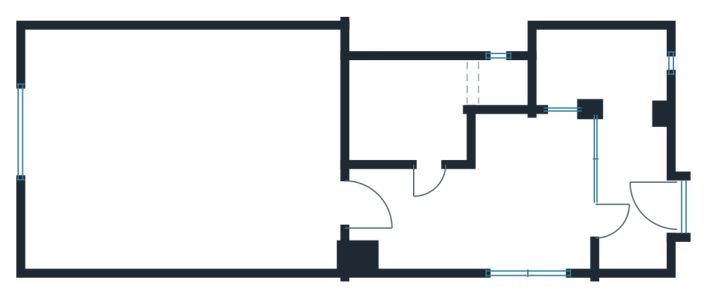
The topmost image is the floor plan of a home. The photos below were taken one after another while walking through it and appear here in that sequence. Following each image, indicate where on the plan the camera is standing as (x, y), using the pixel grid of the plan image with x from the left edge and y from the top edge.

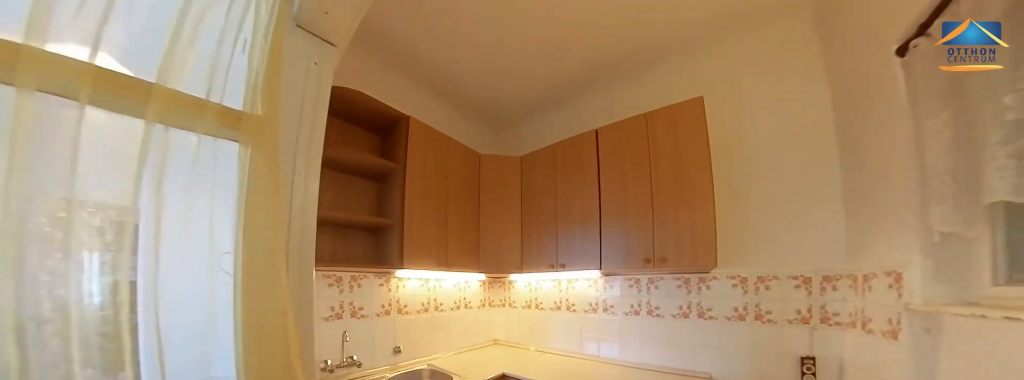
(628, 117)
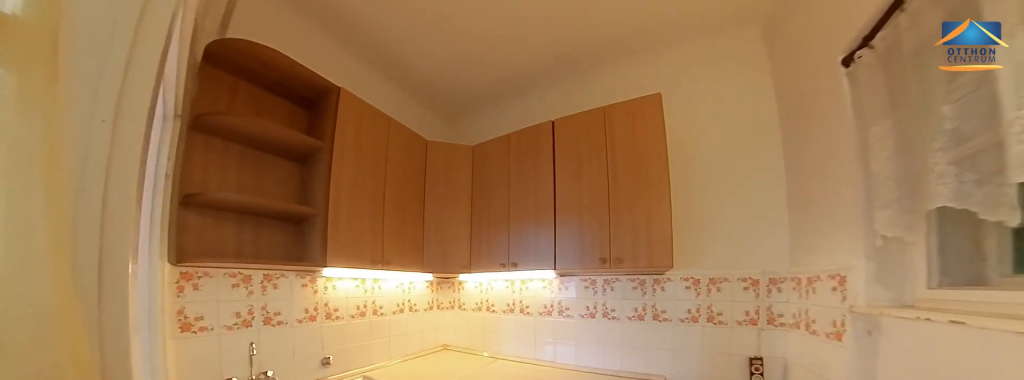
(622, 68)
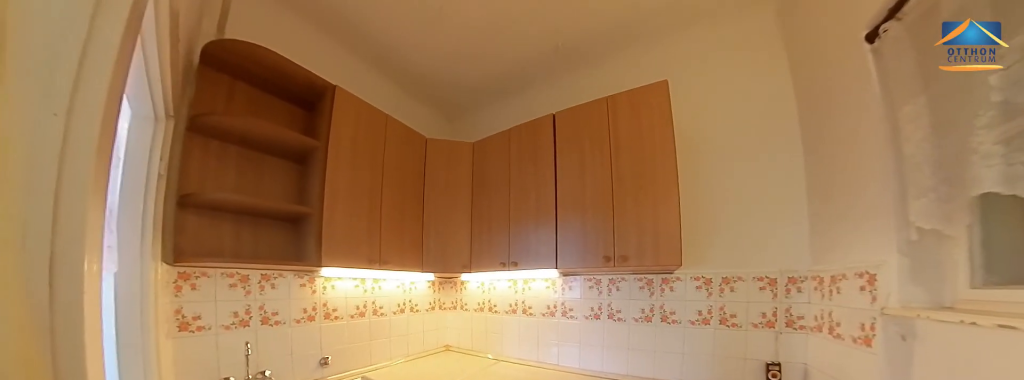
(622, 68)
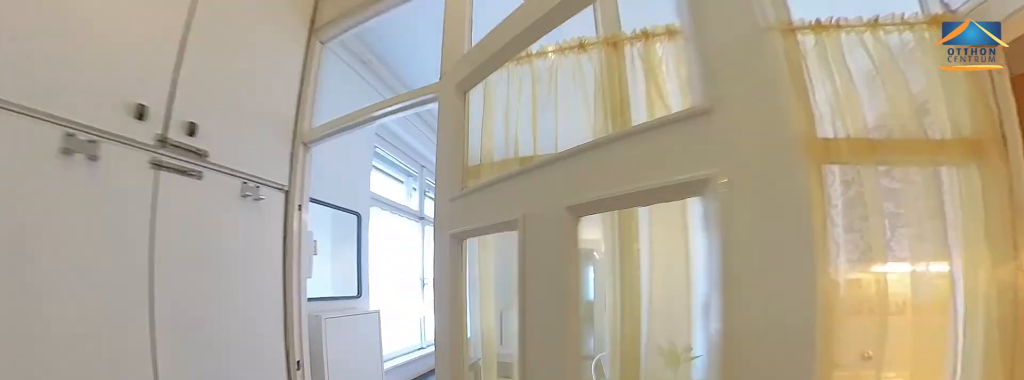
(628, 166)
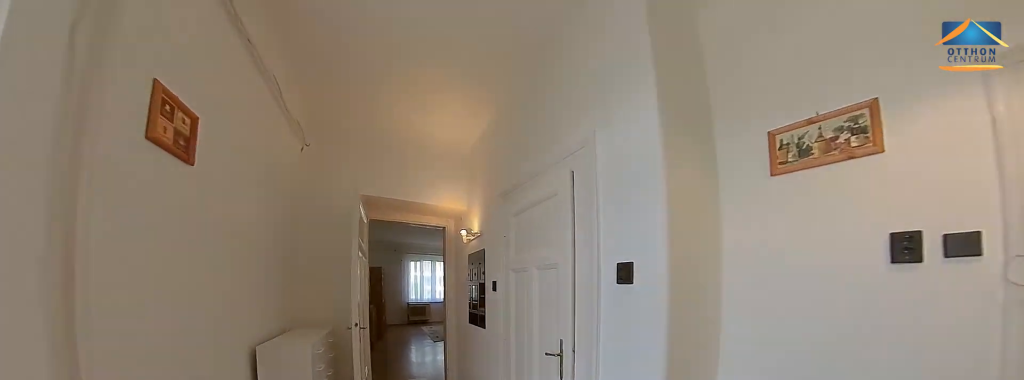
(548, 212)
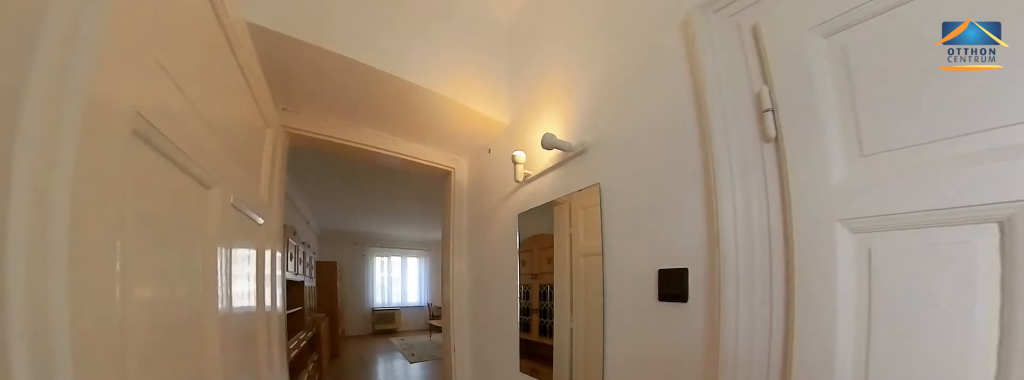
(464, 212)
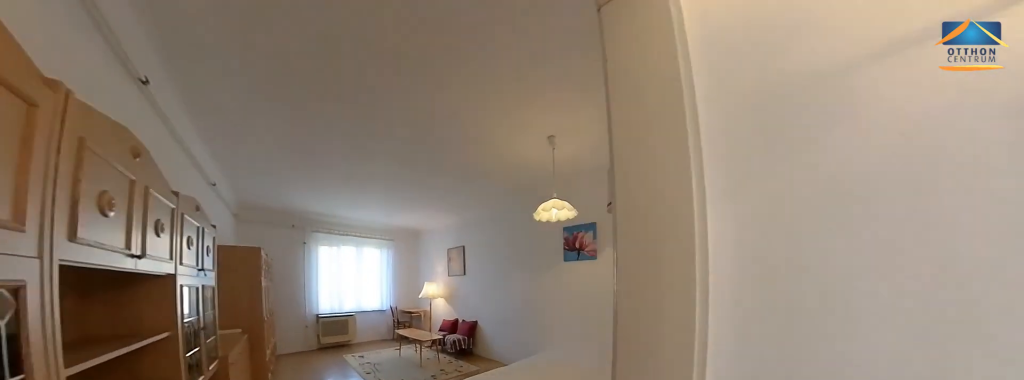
(349, 212)
